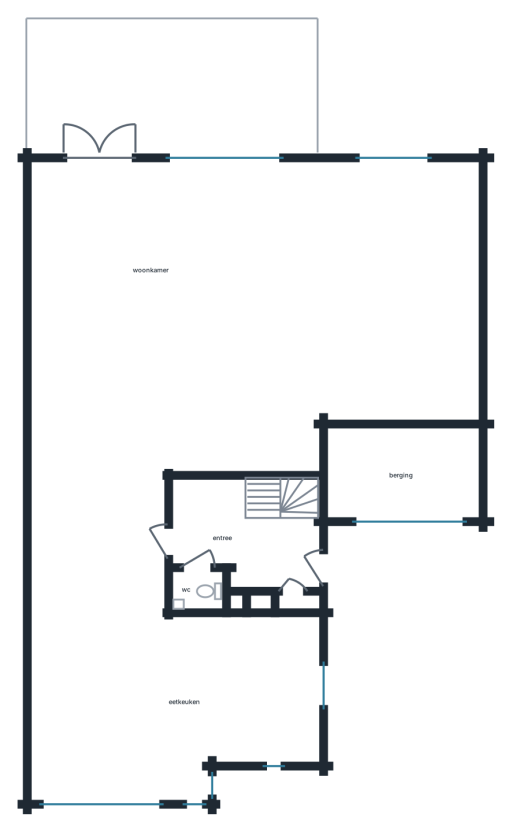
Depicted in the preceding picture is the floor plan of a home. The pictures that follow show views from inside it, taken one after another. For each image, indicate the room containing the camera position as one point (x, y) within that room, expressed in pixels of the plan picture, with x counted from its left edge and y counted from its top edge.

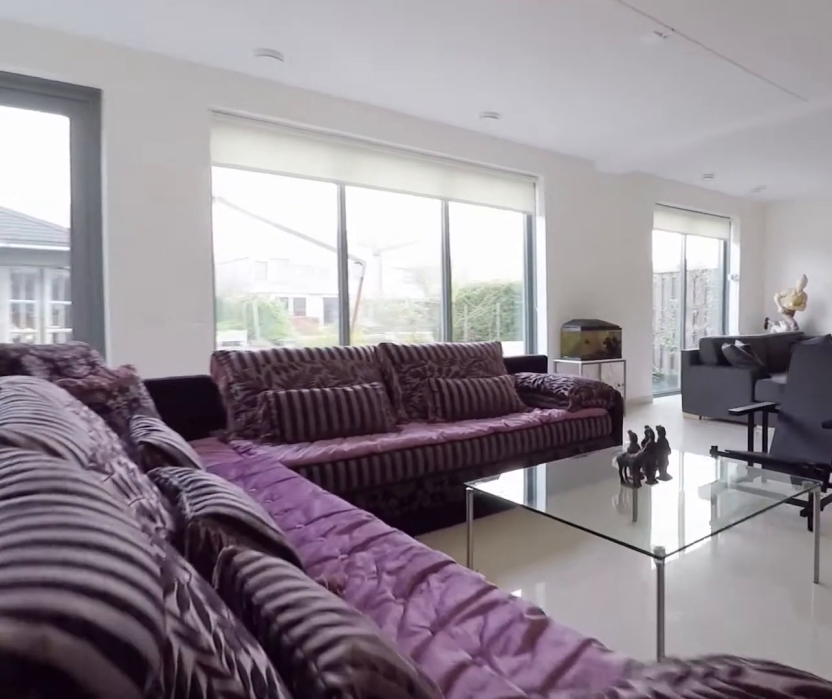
(233, 327)
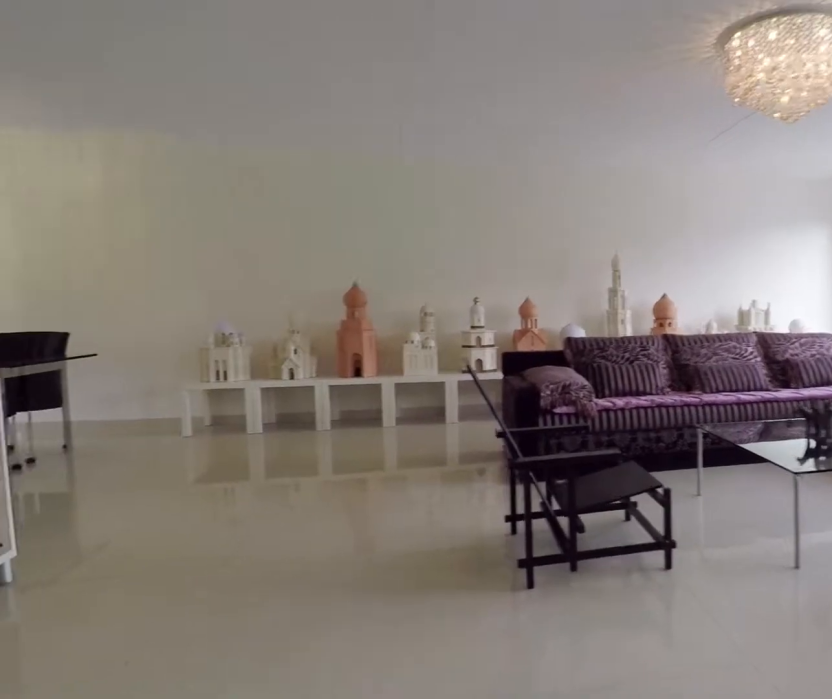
(233, 327)
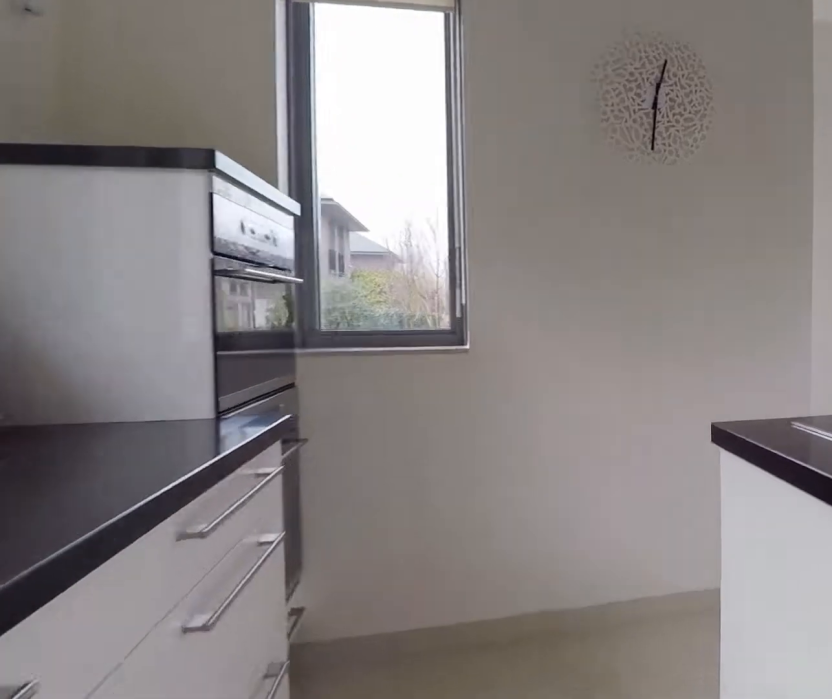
(166, 702)
